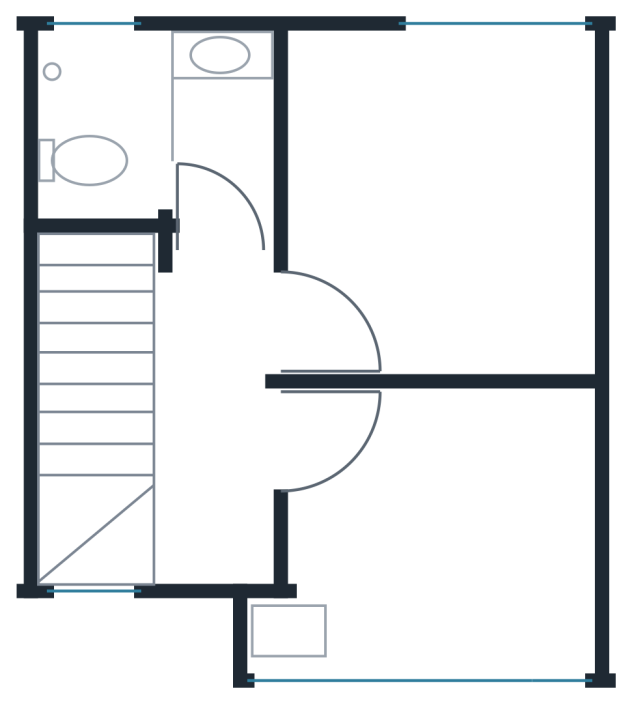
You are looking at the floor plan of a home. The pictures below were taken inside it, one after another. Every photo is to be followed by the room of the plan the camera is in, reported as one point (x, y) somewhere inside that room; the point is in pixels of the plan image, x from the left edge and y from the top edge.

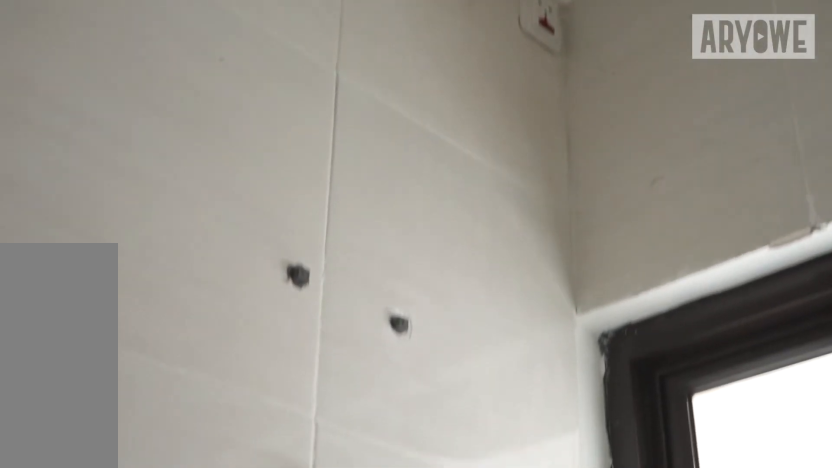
(163, 132)
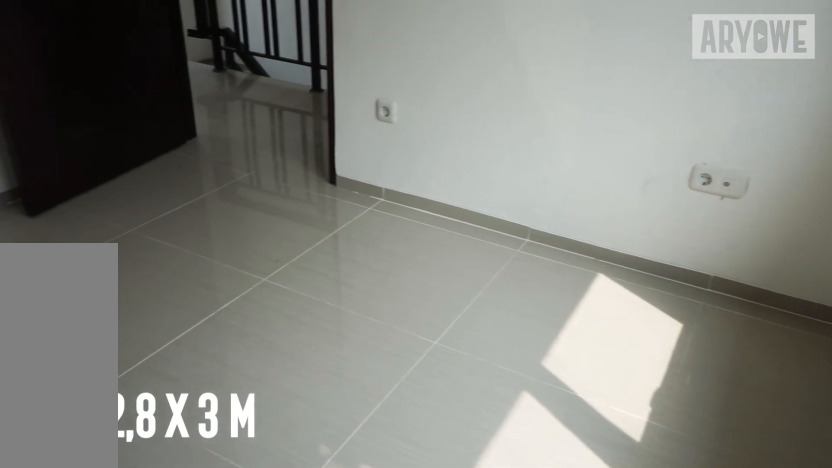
(437, 201)
